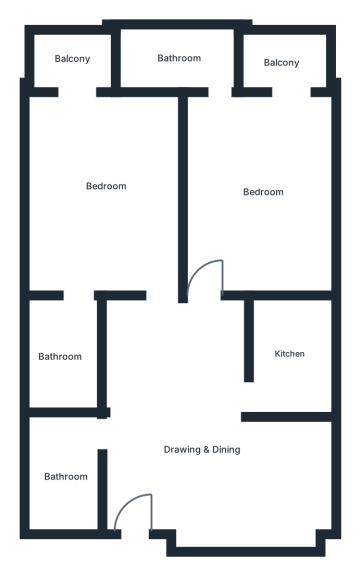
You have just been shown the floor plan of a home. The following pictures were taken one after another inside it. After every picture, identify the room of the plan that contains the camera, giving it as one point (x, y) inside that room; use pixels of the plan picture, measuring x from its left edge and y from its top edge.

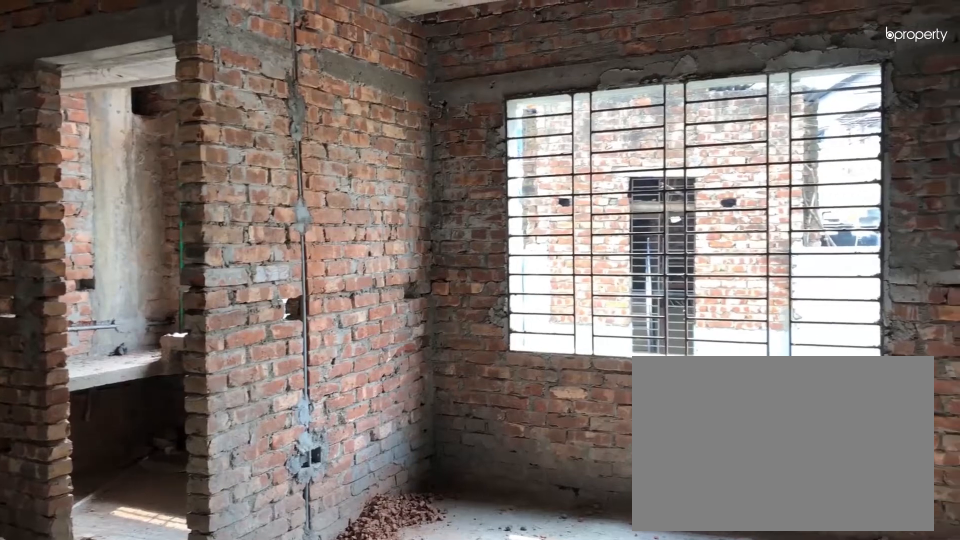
(203, 443)
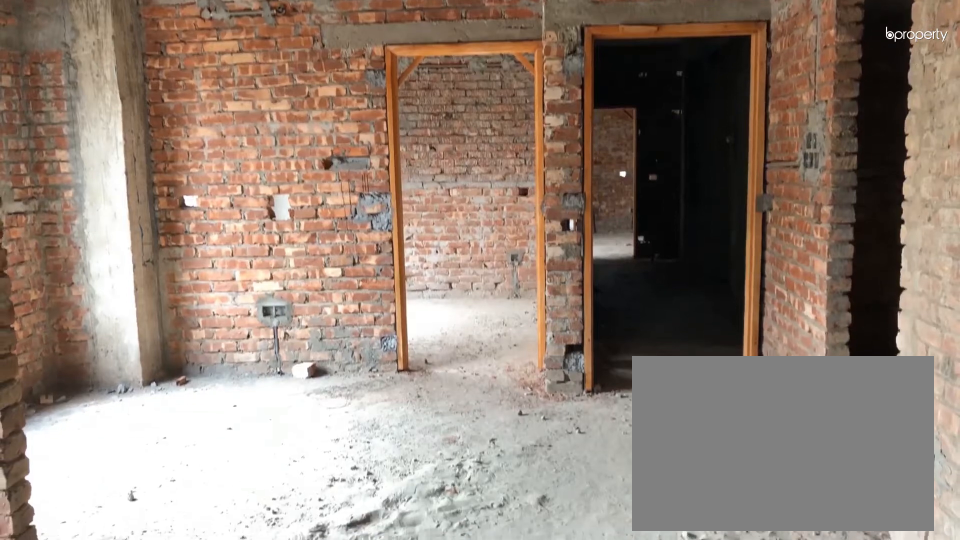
(202, 447)
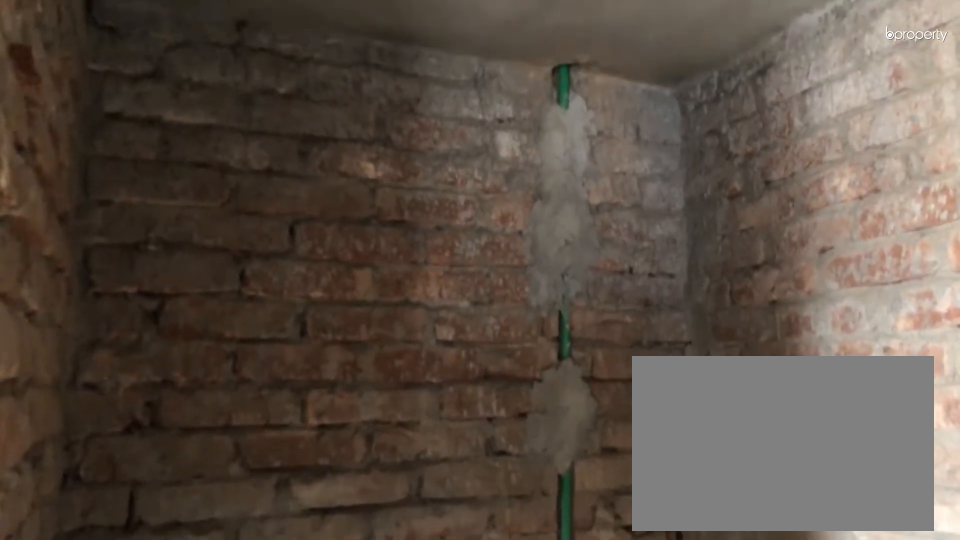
(64, 473)
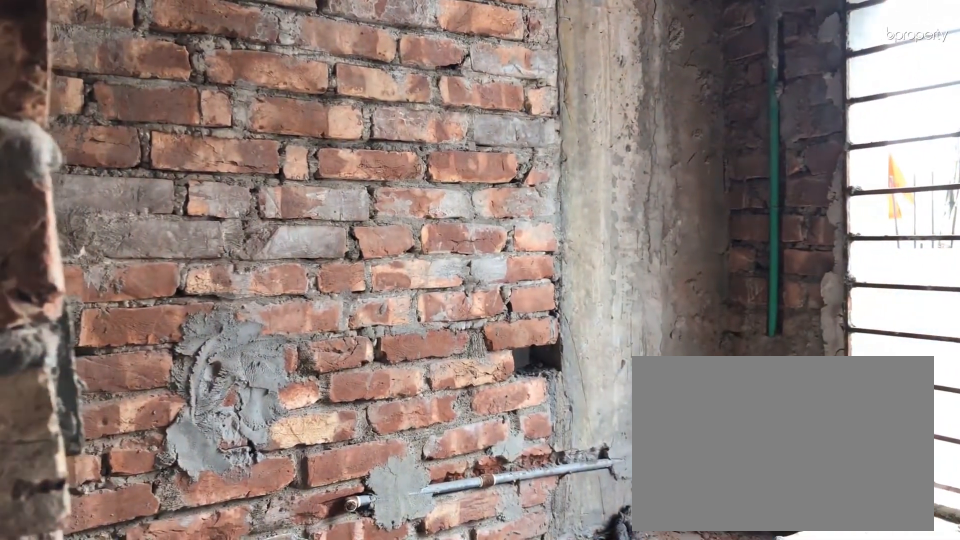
(286, 356)
